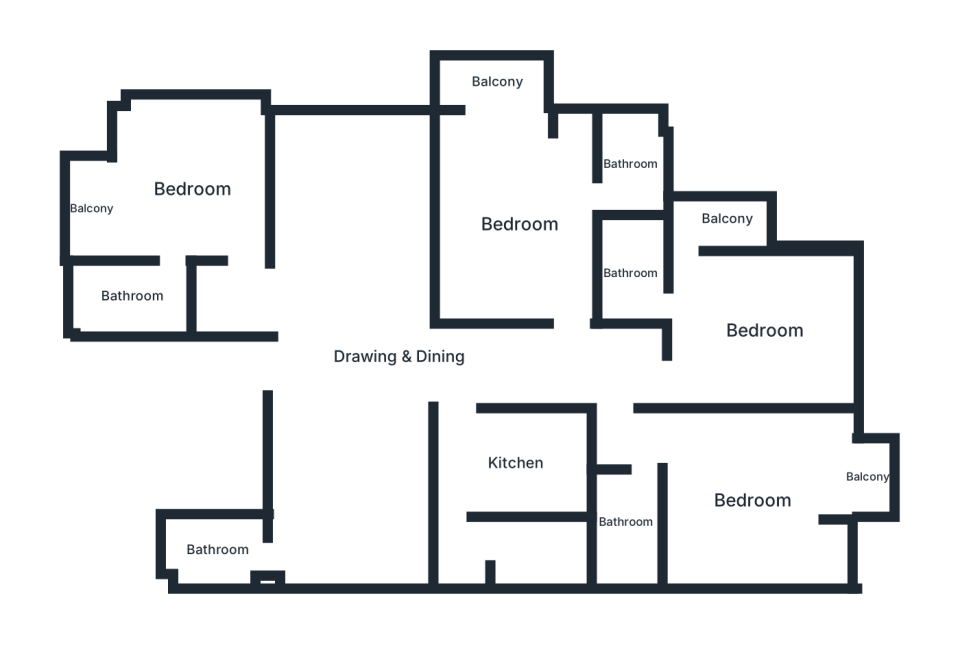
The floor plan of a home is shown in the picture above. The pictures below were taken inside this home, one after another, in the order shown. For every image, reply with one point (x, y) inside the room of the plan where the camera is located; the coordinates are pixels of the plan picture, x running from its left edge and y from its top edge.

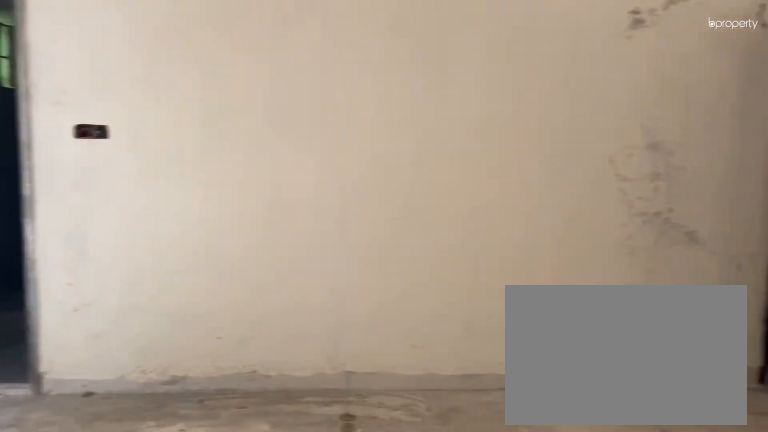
(399, 356)
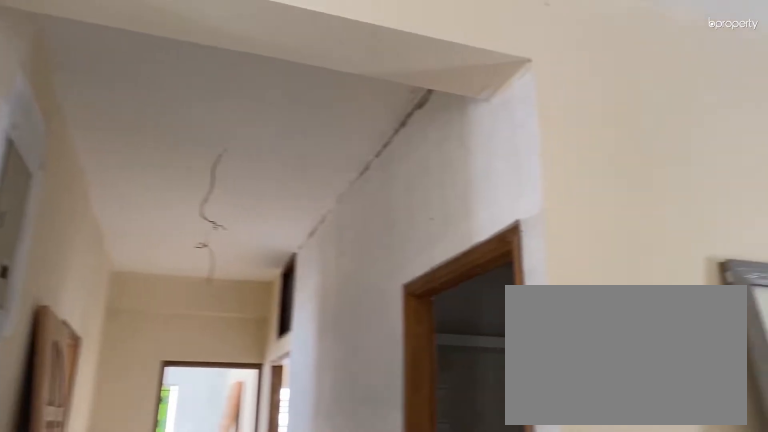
(399, 356)
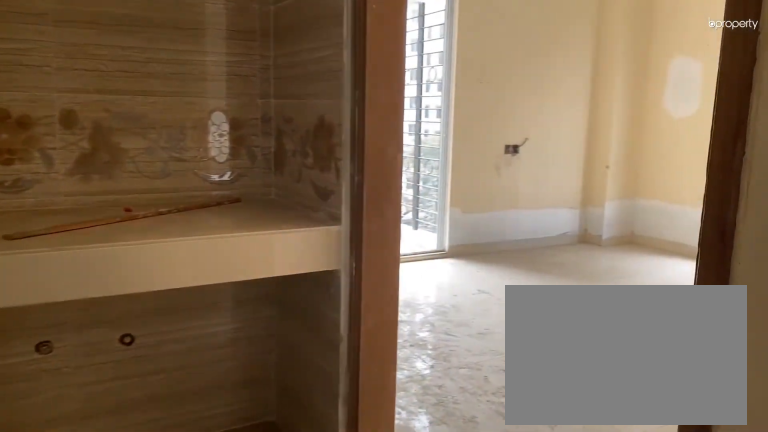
(216, 224)
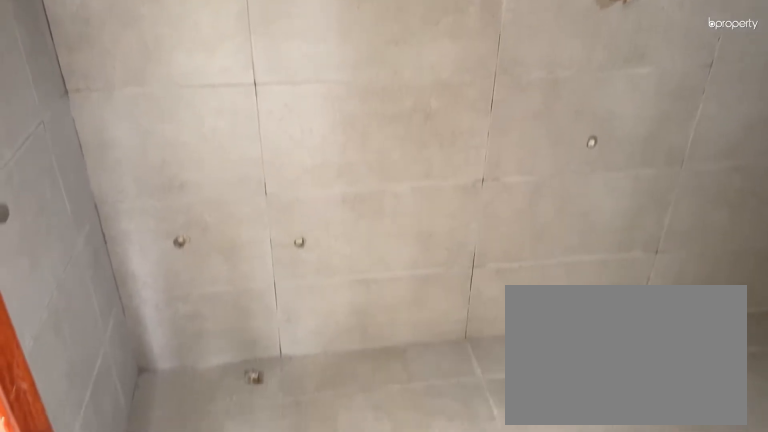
(132, 296)
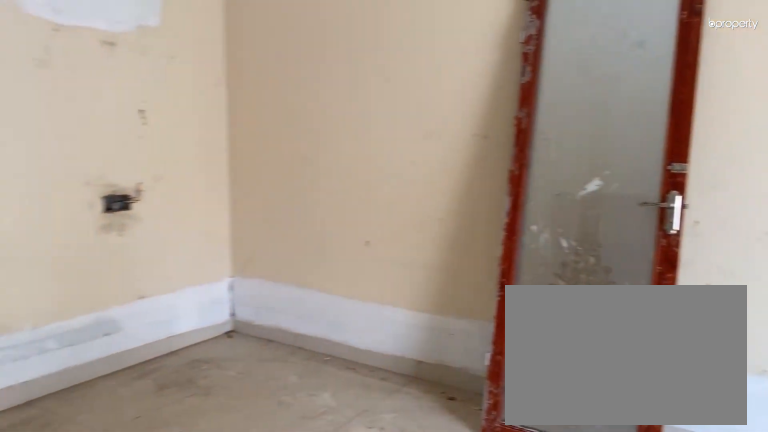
(519, 225)
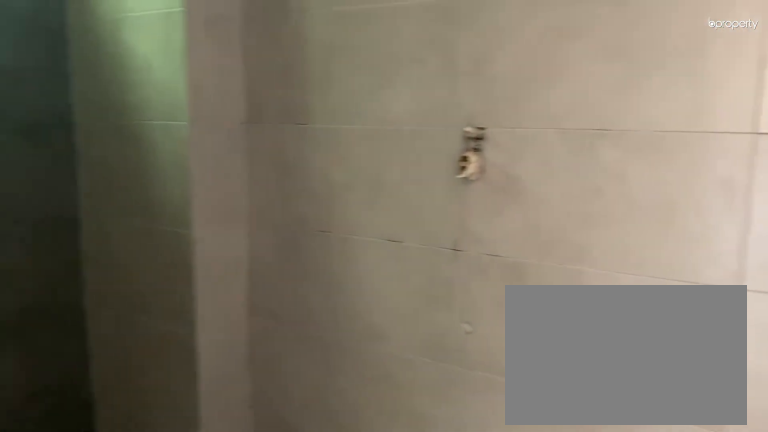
(631, 165)
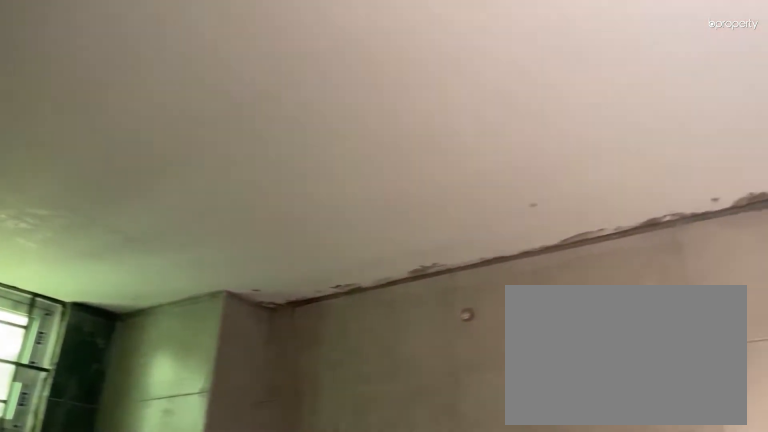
(631, 165)
